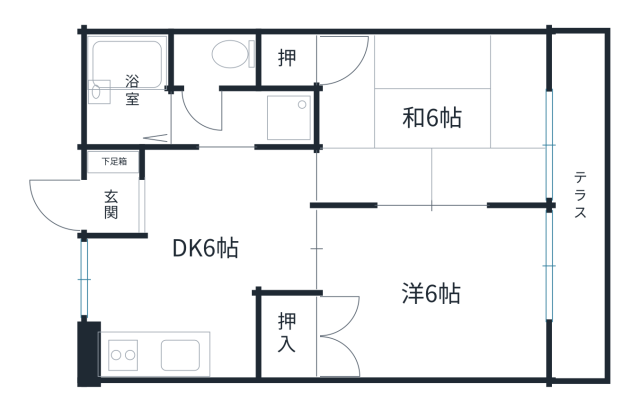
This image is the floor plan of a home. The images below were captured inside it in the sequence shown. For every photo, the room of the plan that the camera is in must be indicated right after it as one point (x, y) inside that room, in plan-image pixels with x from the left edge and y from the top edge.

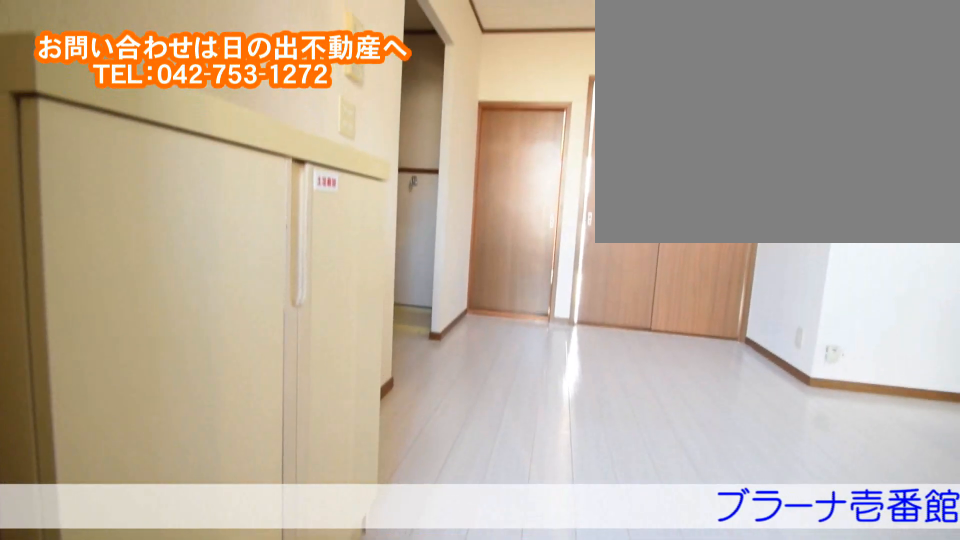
(139, 203)
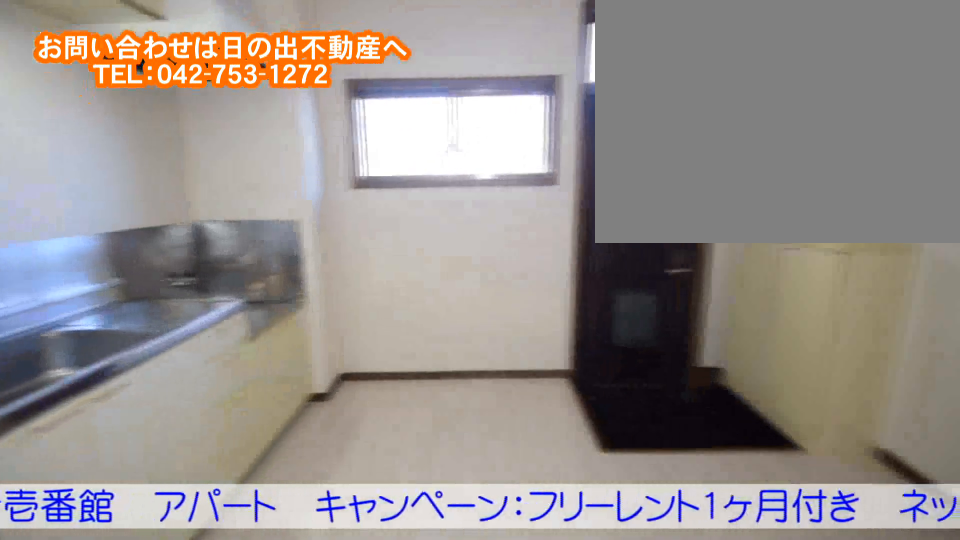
(210, 275)
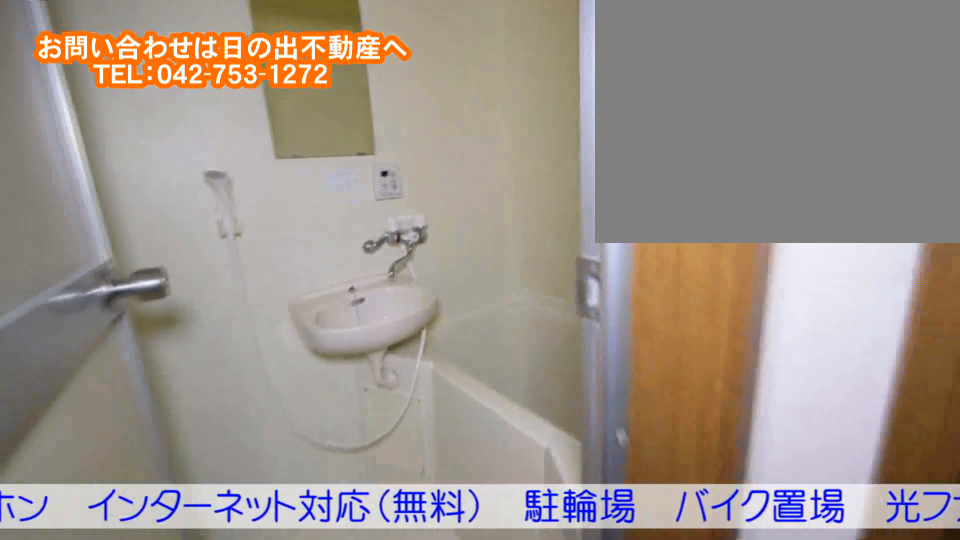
(130, 105)
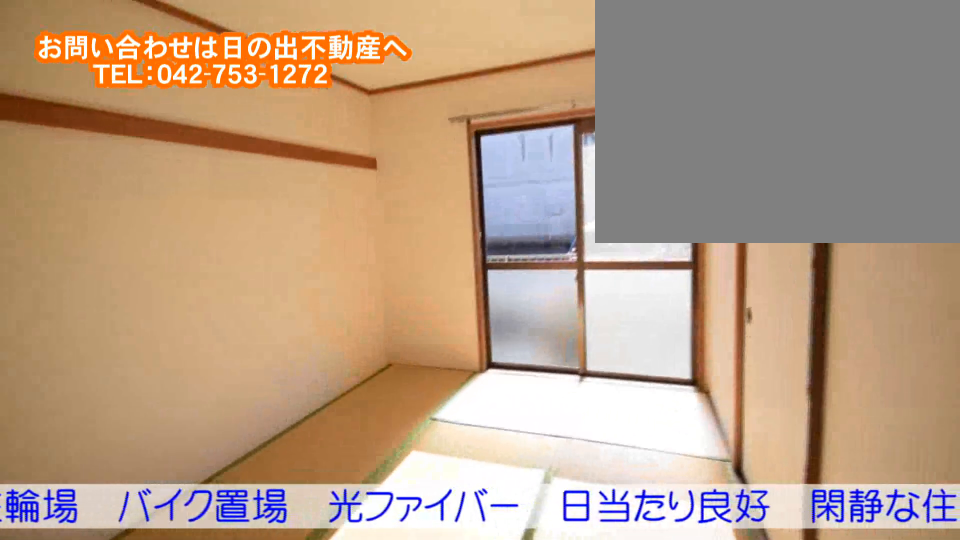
(487, 117)
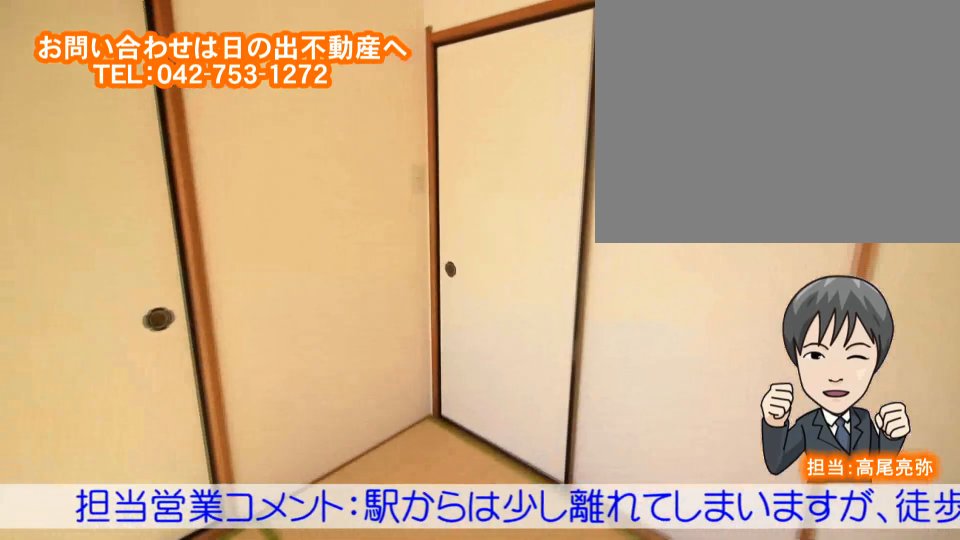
(487, 117)
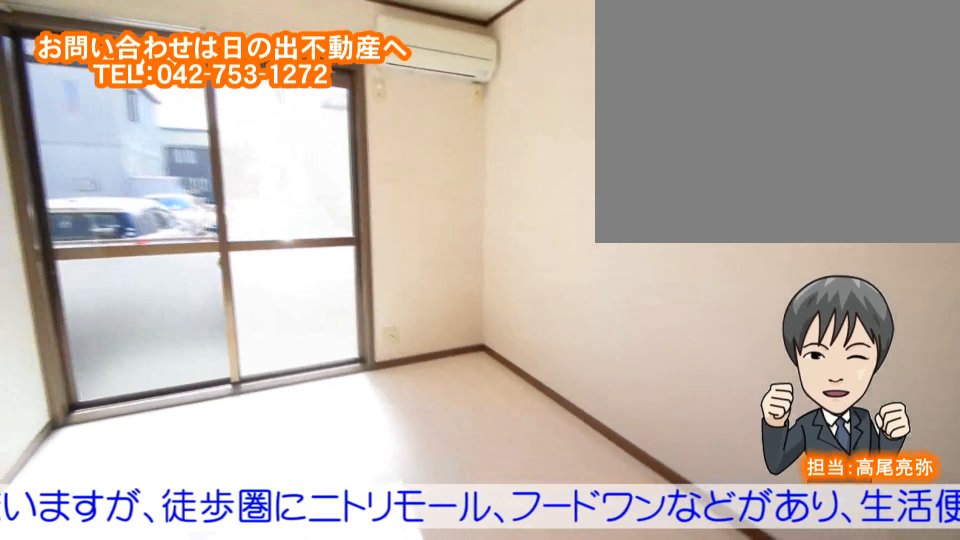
(492, 286)
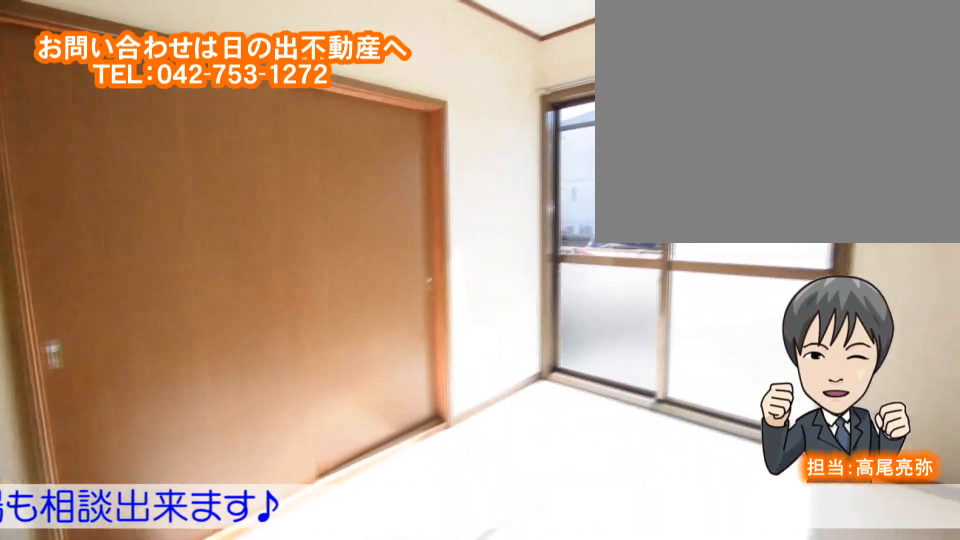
(492, 286)
